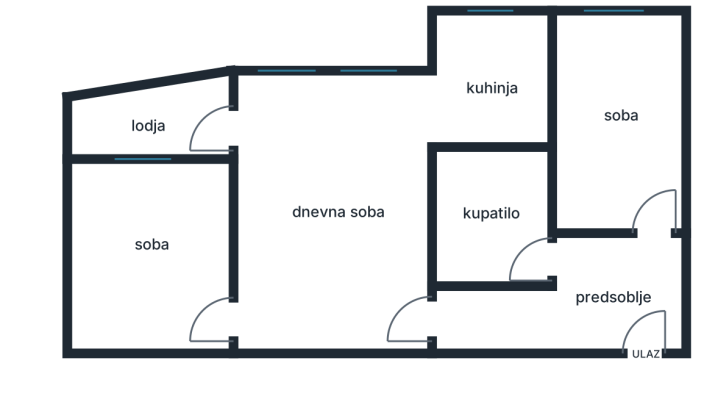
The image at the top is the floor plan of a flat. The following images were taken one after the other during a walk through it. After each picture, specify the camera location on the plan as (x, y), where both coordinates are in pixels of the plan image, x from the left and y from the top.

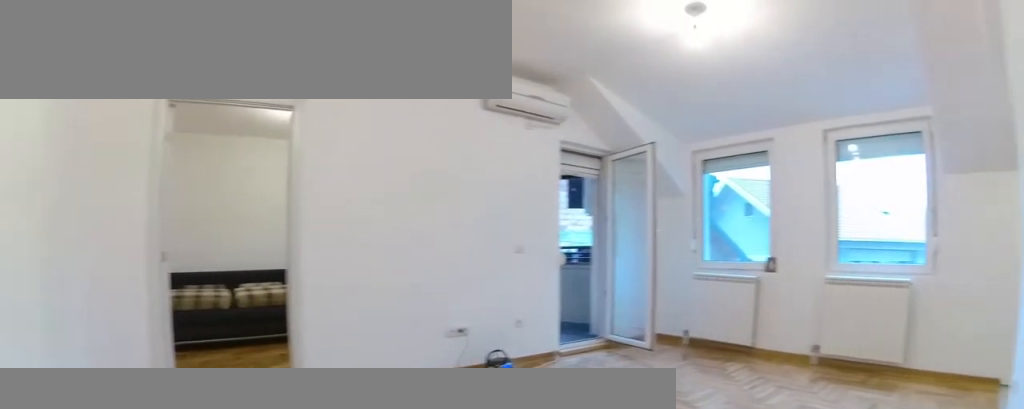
(432, 315)
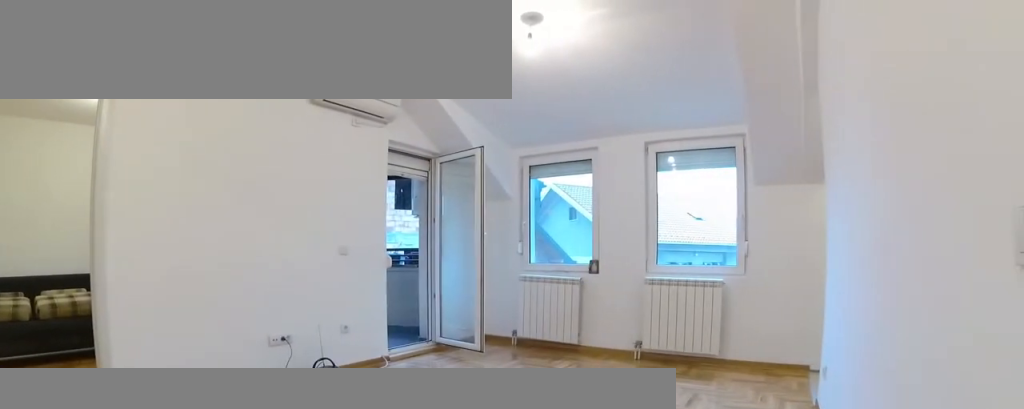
(421, 308)
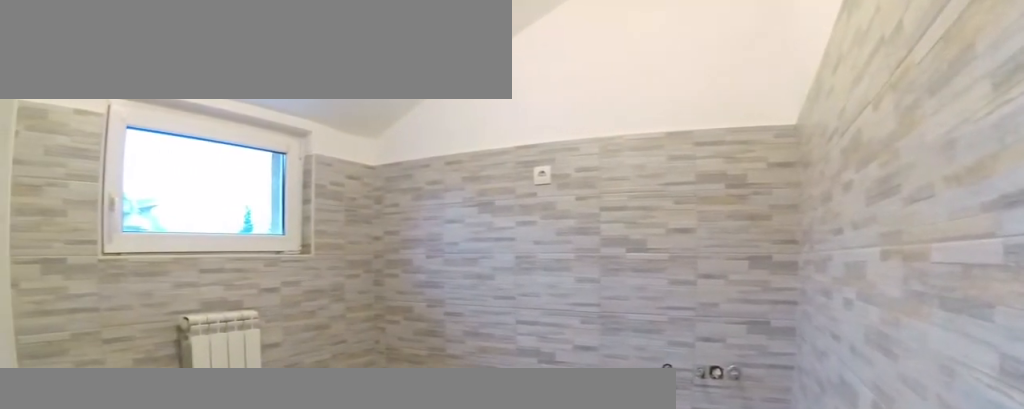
(424, 142)
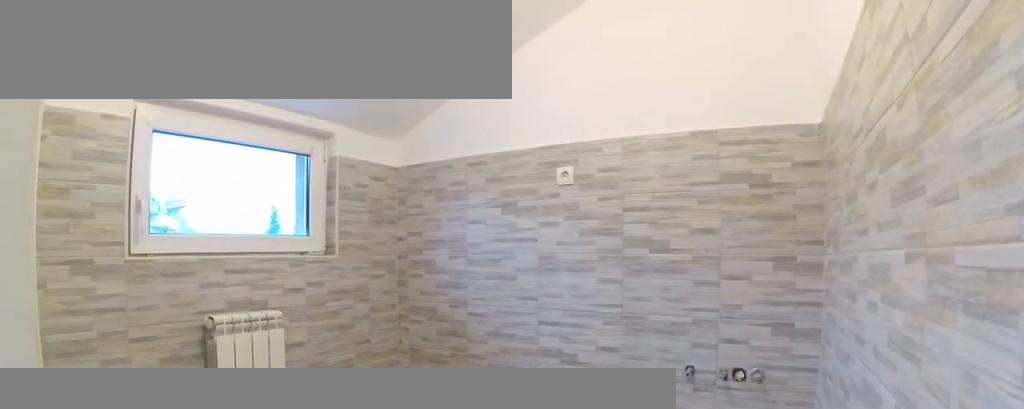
(425, 145)
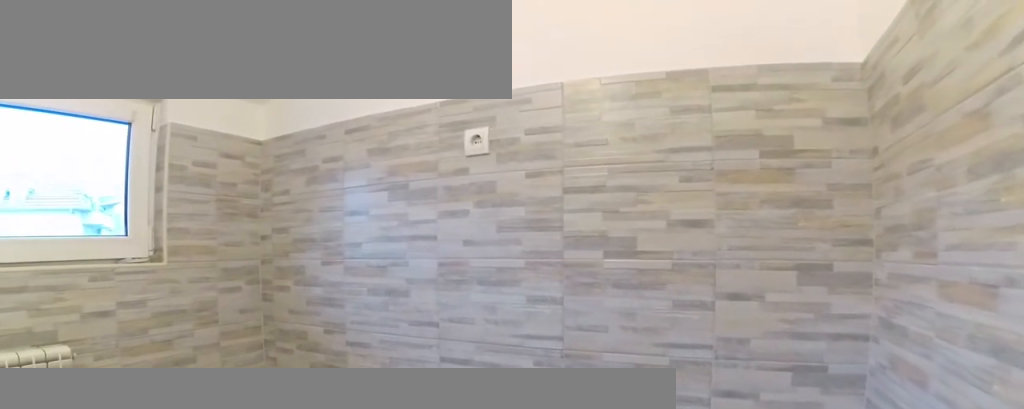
(459, 136)
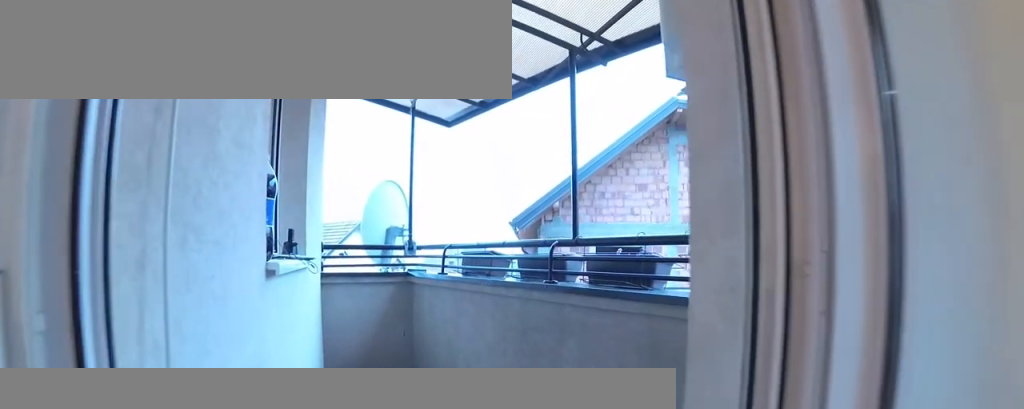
(281, 117)
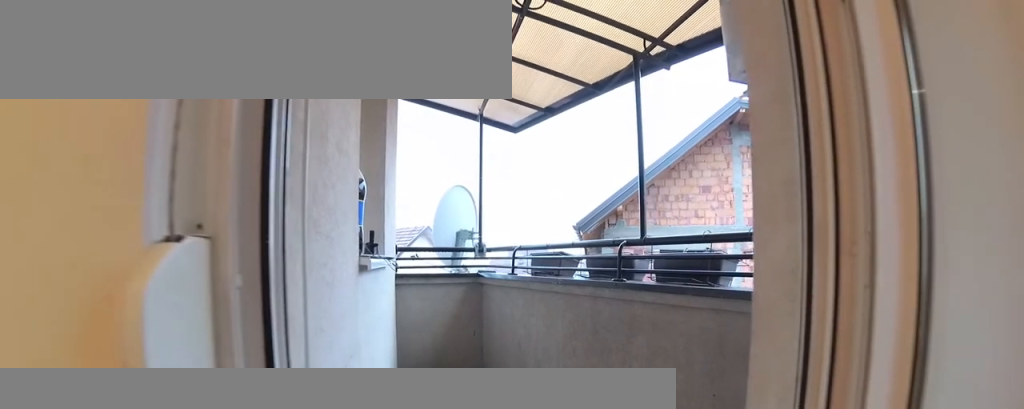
(259, 117)
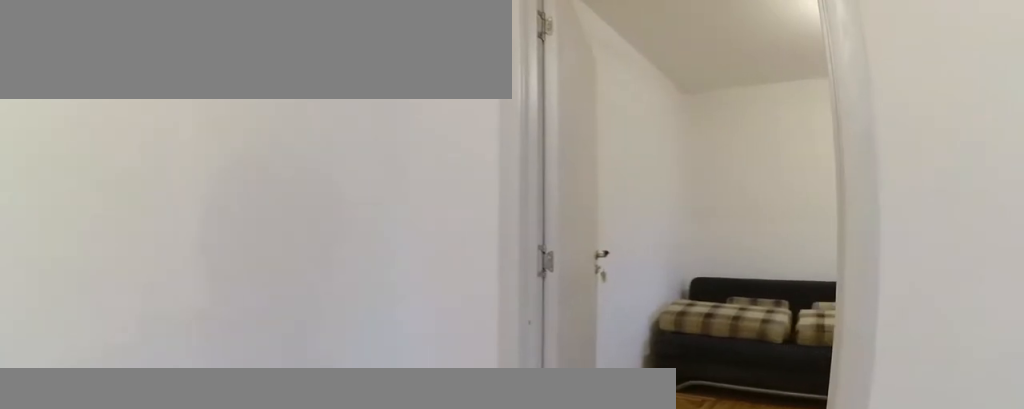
(284, 281)
